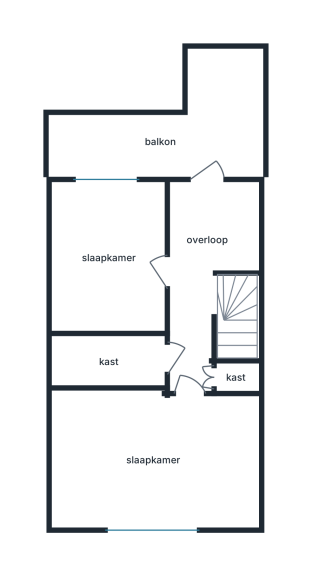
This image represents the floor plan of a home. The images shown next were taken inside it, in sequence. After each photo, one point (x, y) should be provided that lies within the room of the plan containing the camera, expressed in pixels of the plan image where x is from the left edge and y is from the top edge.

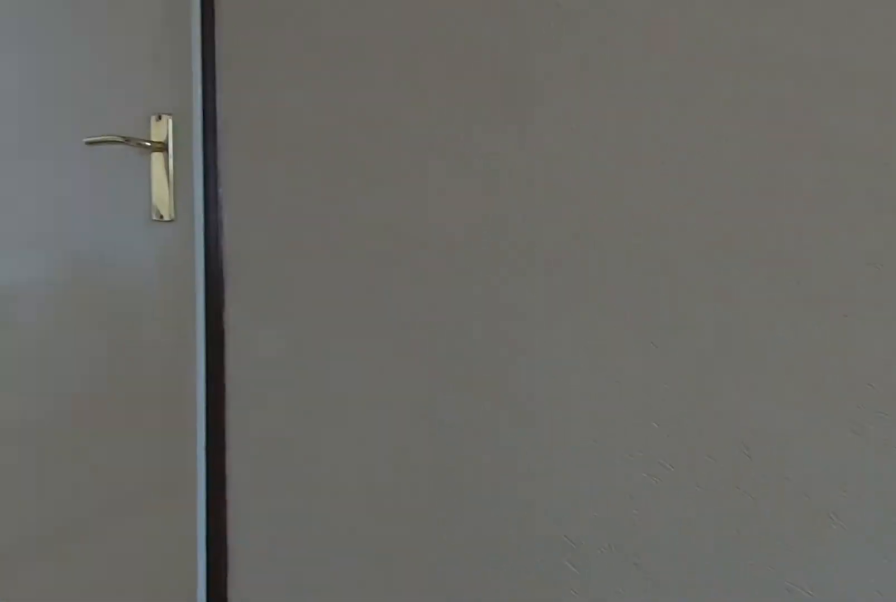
(191, 366)
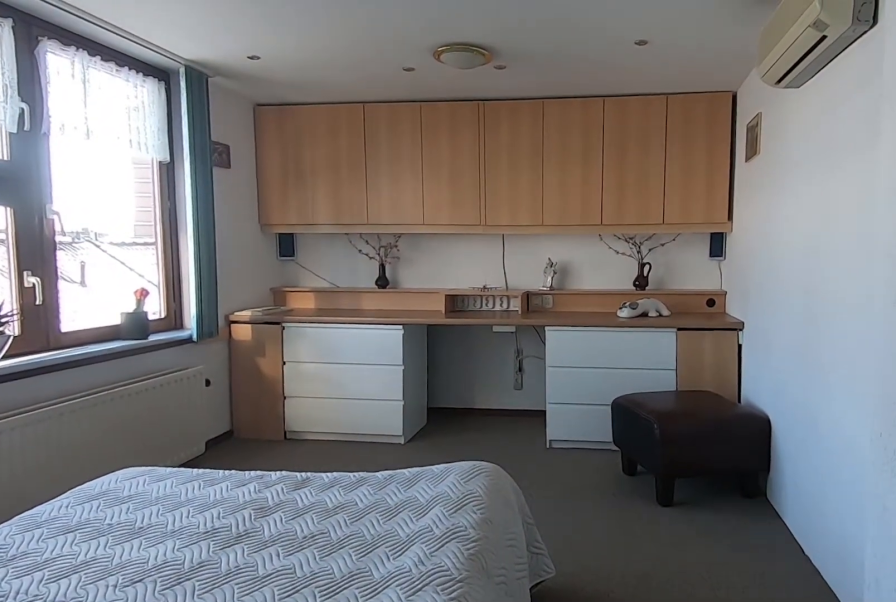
(149, 462)
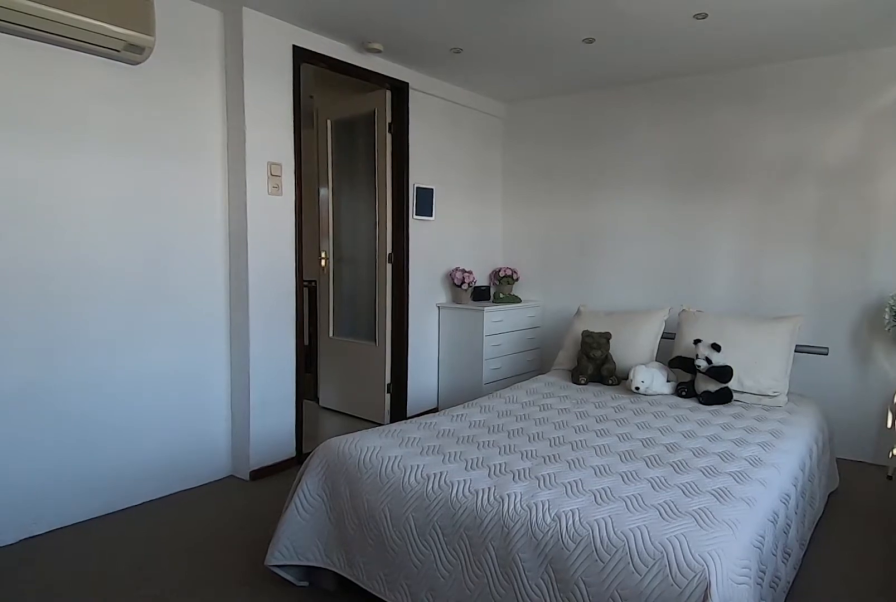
(149, 462)
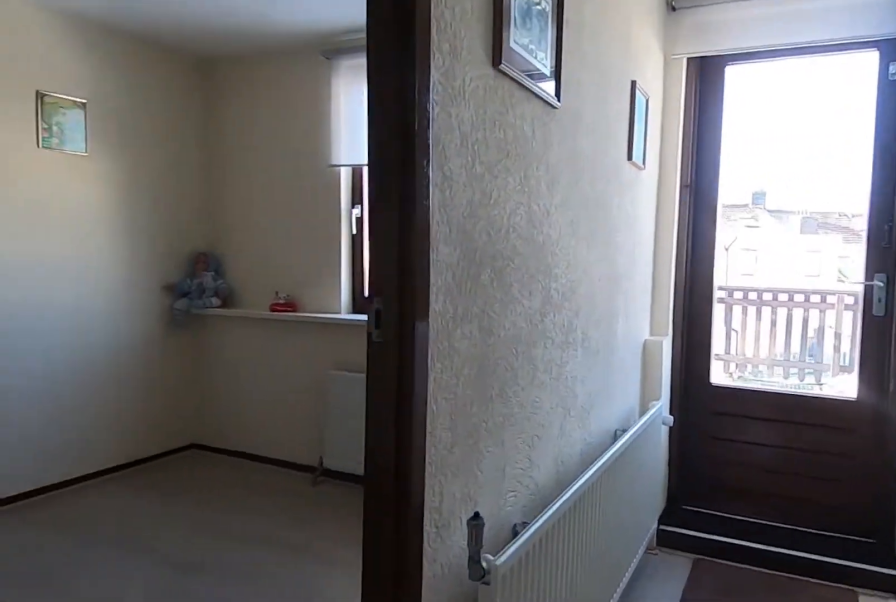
(191, 366)
